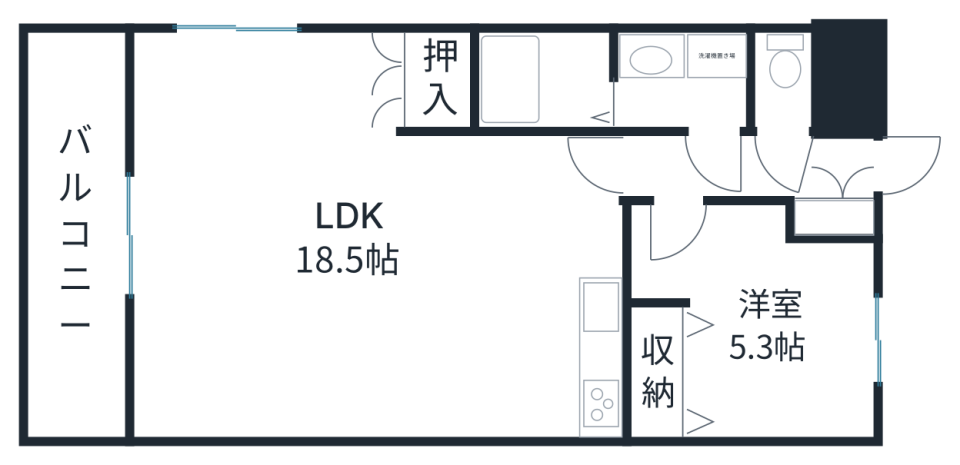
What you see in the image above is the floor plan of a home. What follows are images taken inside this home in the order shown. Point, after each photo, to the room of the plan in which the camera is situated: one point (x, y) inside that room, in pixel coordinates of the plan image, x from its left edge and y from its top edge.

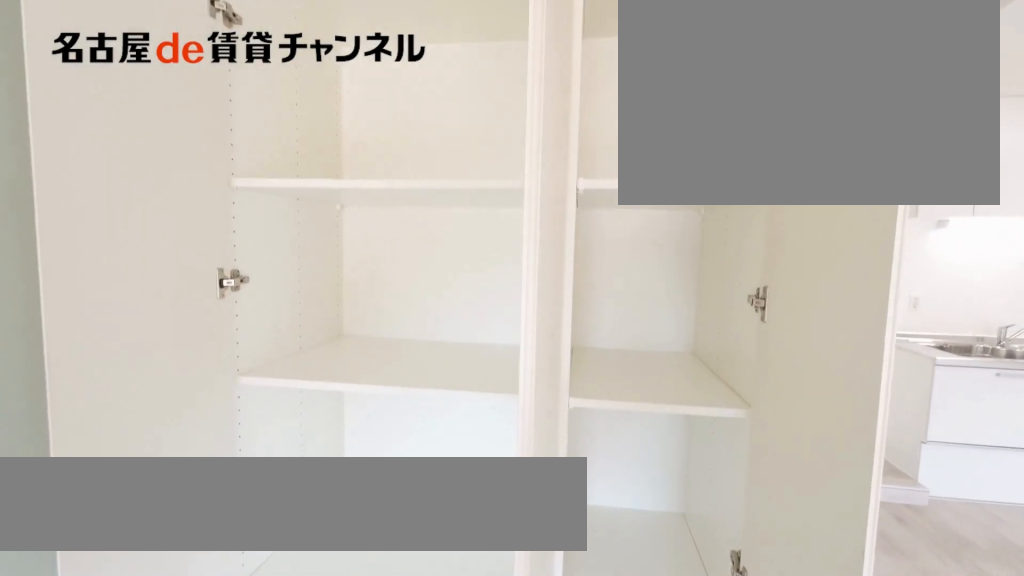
(433, 81)
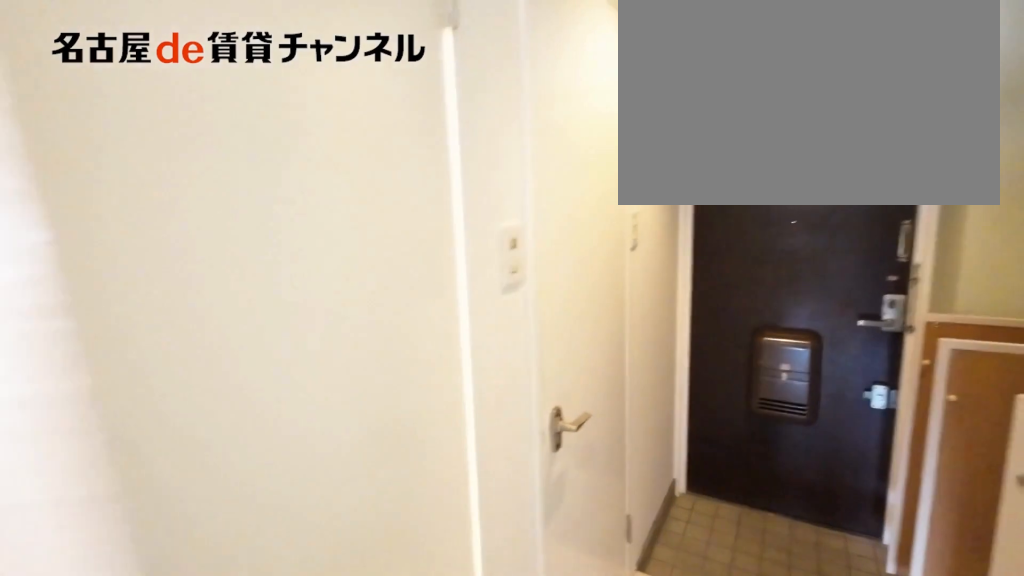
(713, 165)
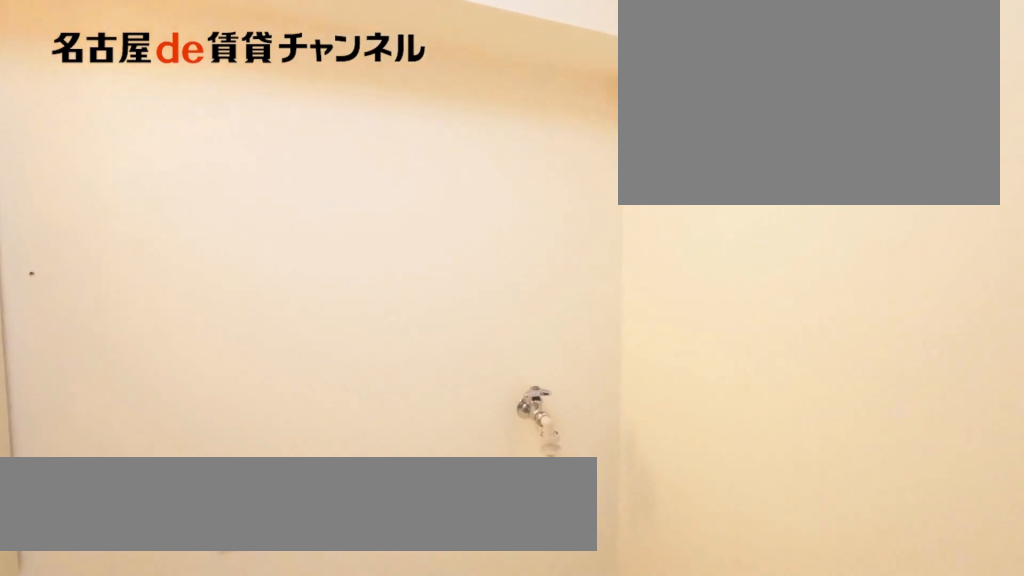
(683, 78)
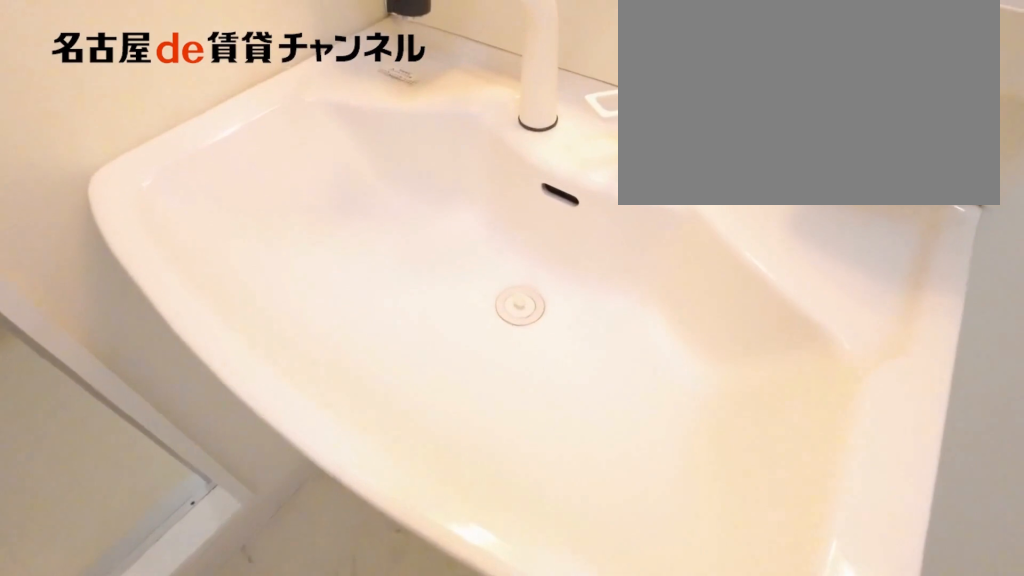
(683, 78)
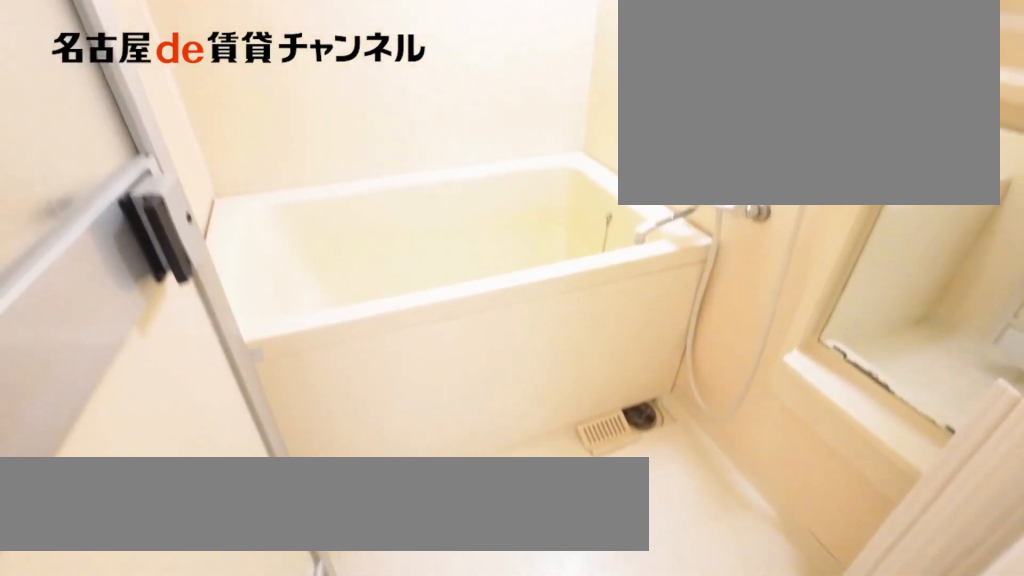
(546, 81)
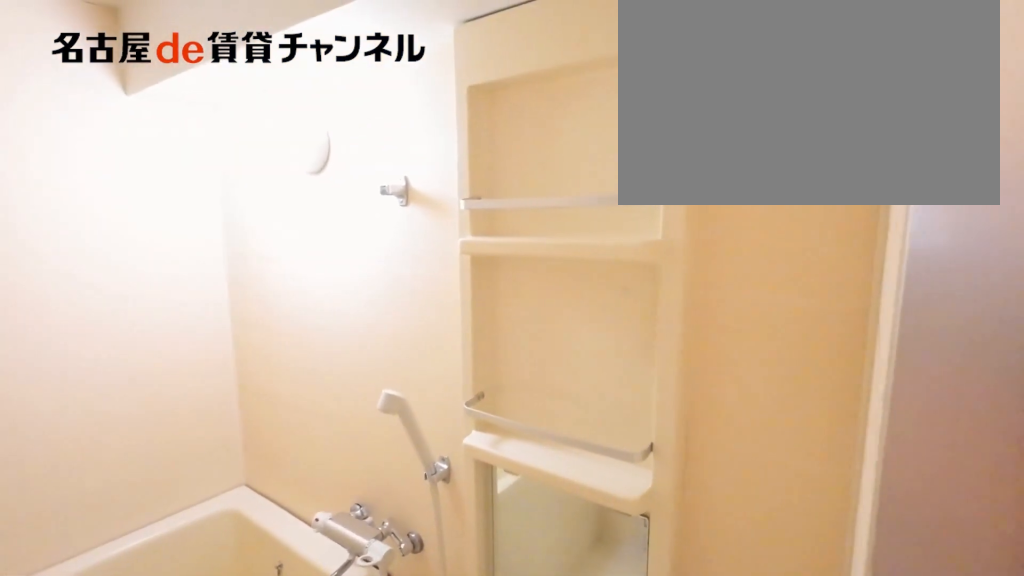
(546, 81)
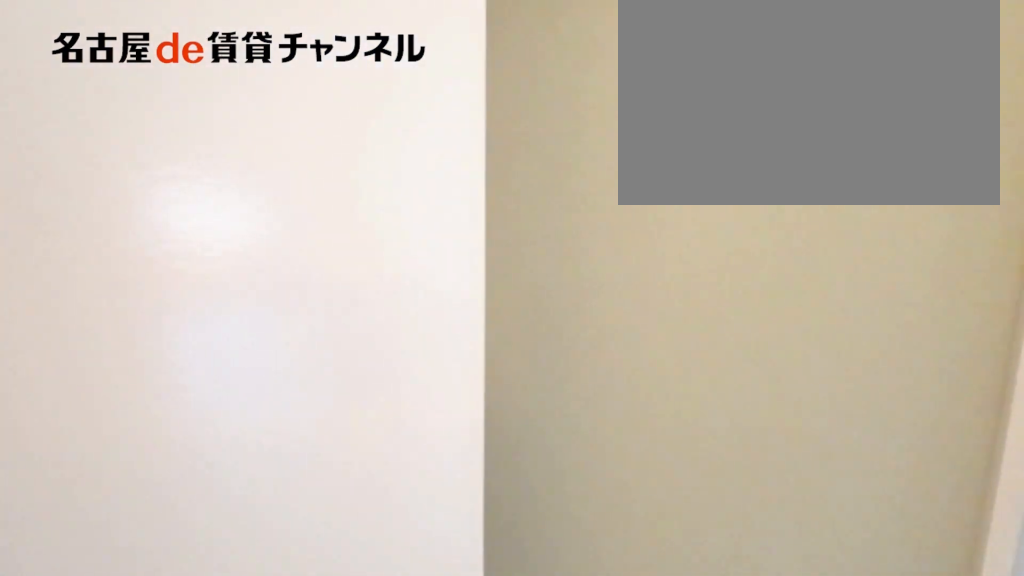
(720, 165)
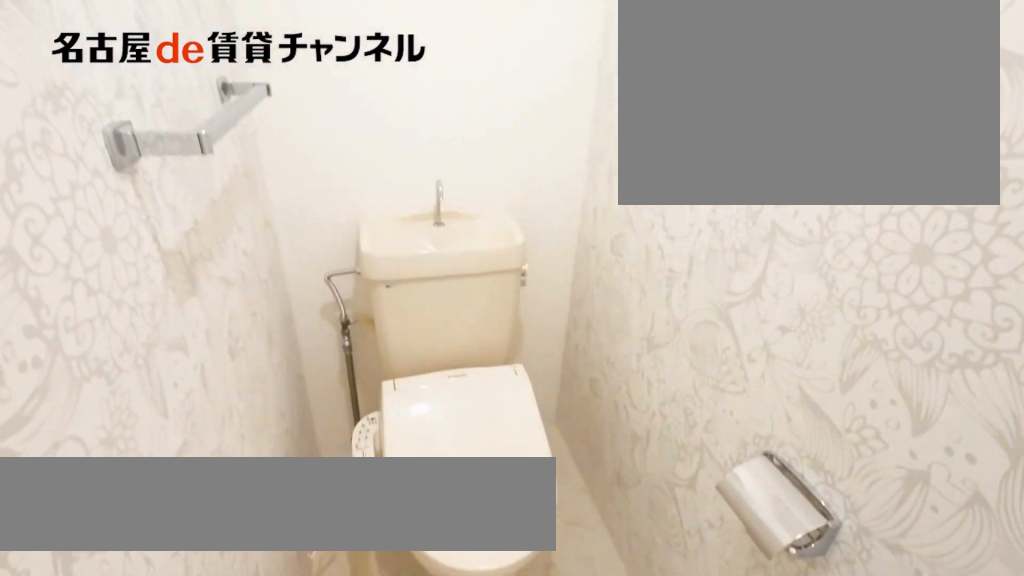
(787, 78)
